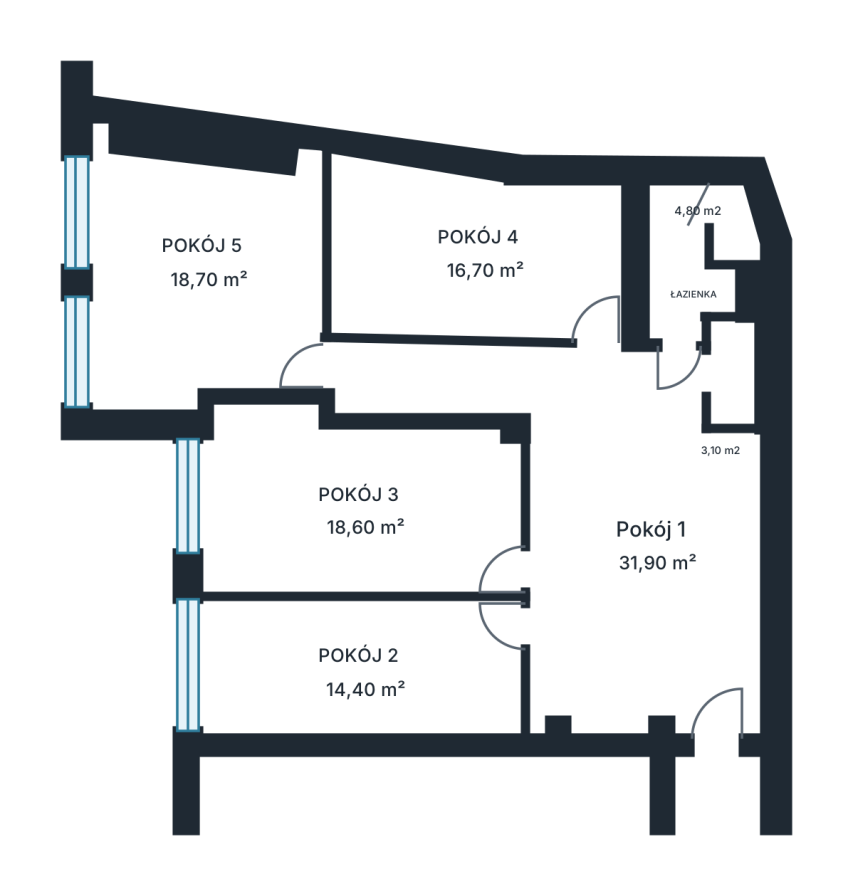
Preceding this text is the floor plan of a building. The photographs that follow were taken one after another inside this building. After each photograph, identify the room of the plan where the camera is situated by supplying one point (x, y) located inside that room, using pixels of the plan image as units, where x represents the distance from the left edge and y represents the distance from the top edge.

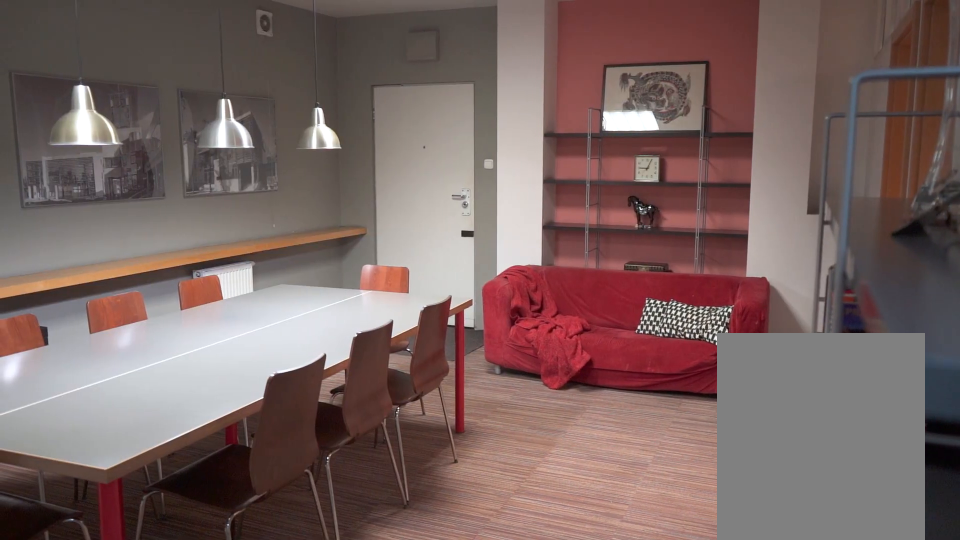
(588, 529)
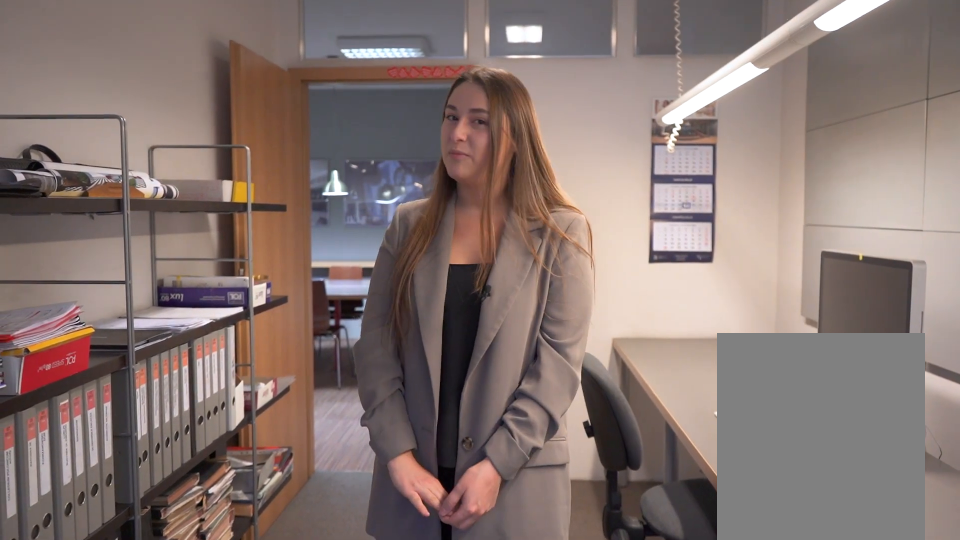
(354, 671)
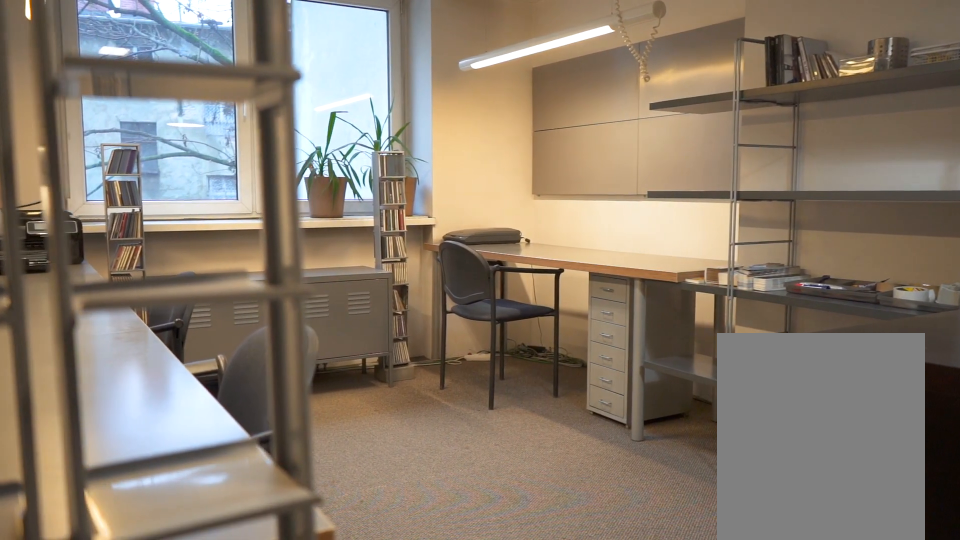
(374, 499)
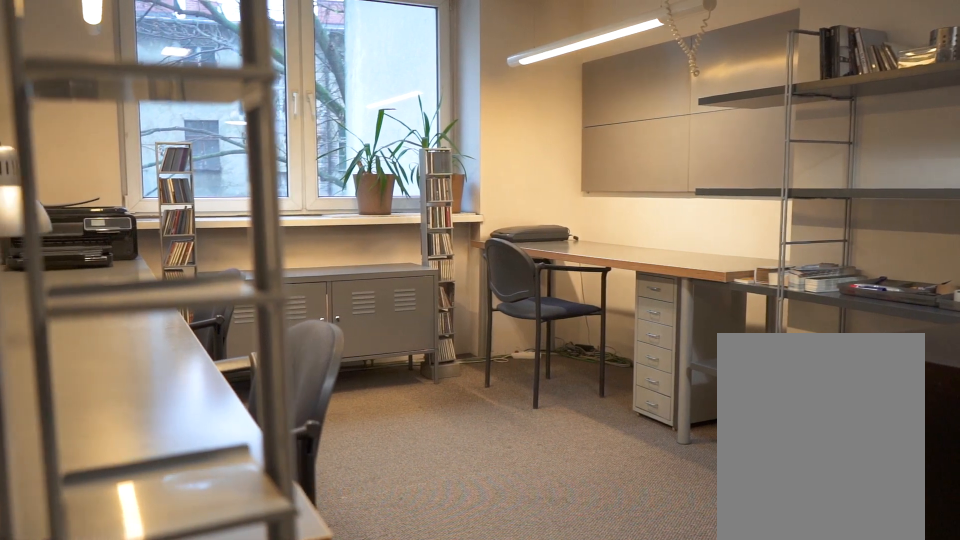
(374, 499)
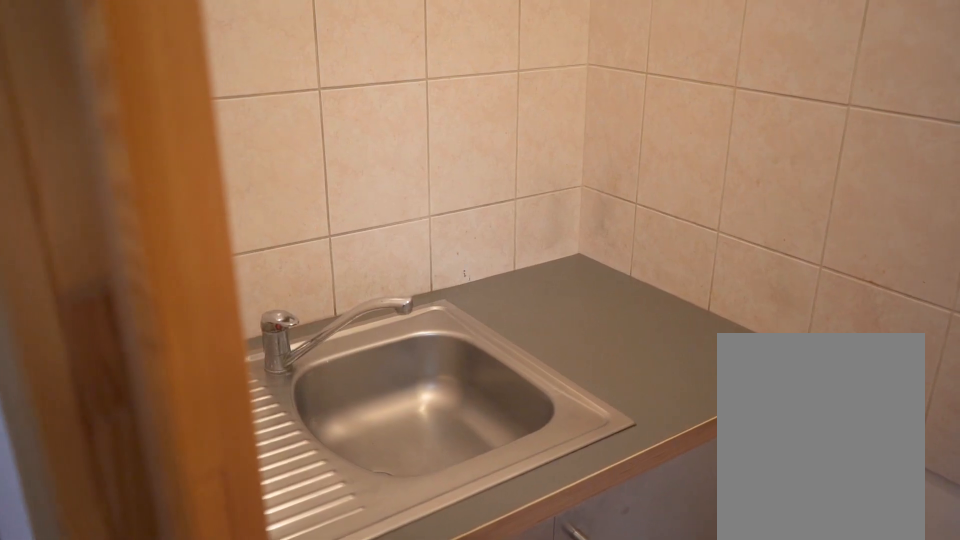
(735, 373)
